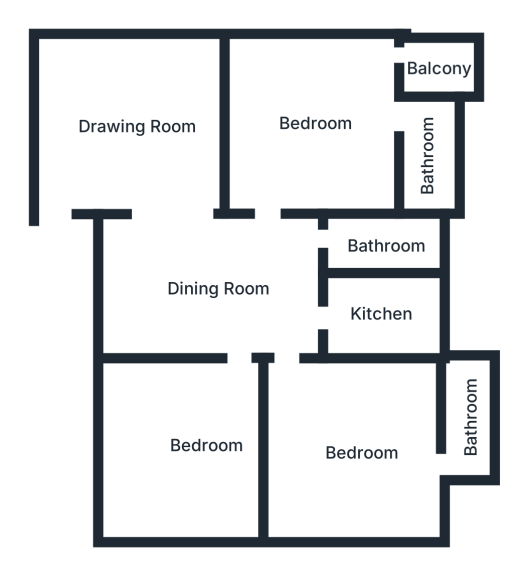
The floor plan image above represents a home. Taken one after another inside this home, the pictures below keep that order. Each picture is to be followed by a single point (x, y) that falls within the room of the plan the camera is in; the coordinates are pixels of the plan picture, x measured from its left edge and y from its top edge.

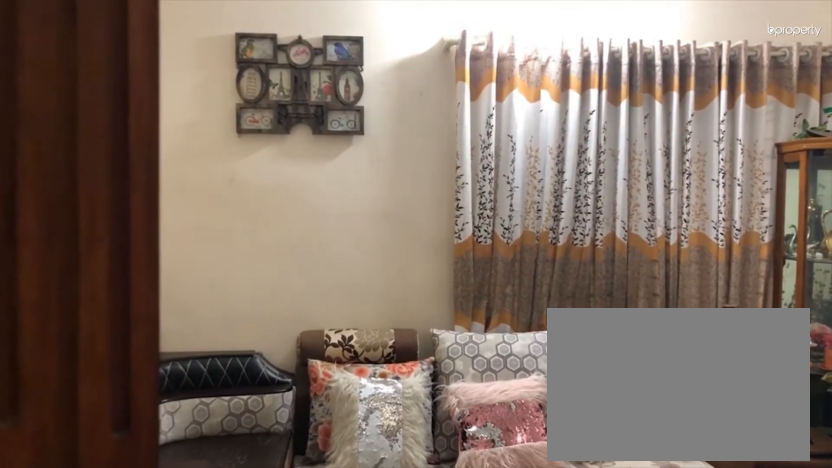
(131, 137)
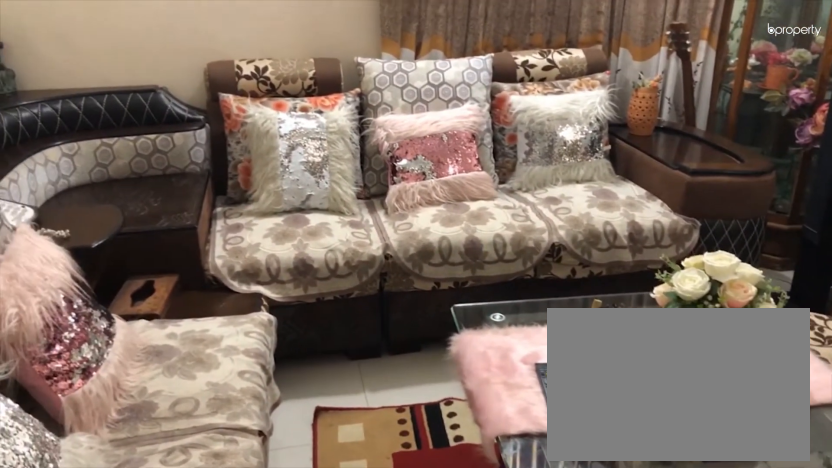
(133, 136)
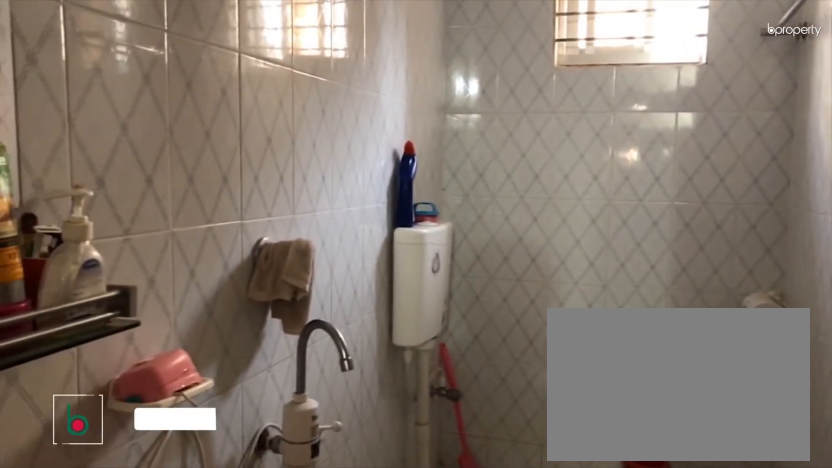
(379, 242)
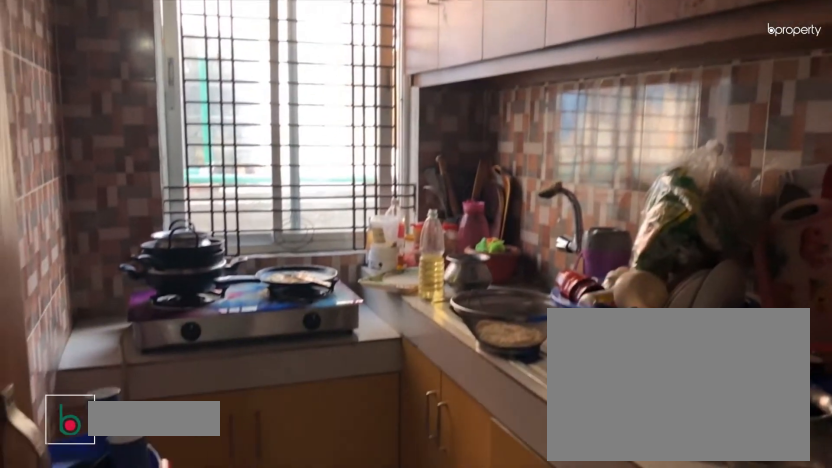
(382, 310)
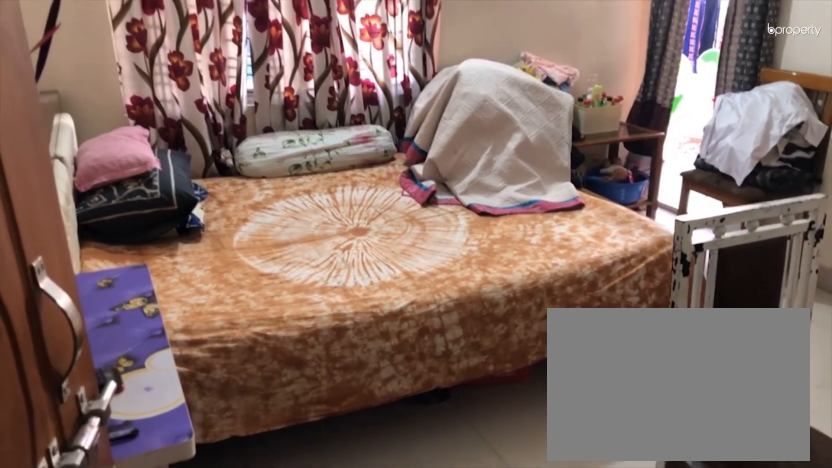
(315, 121)
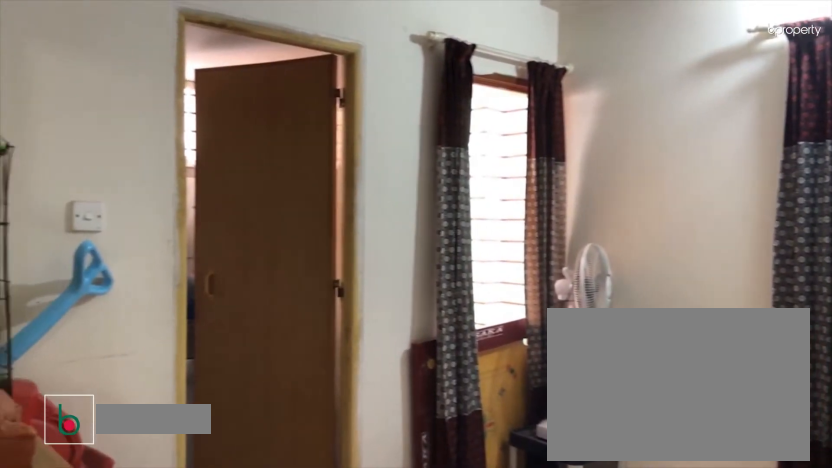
(363, 458)
